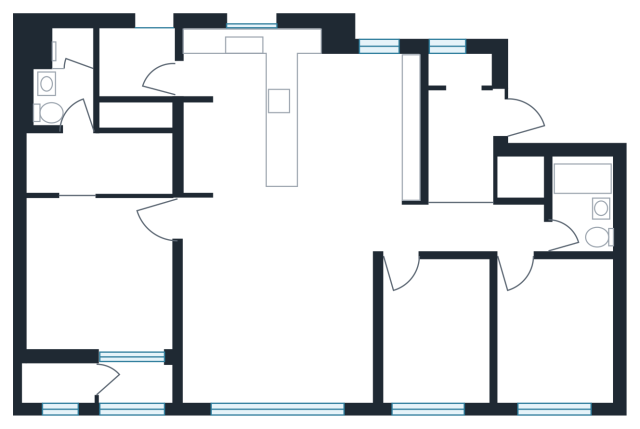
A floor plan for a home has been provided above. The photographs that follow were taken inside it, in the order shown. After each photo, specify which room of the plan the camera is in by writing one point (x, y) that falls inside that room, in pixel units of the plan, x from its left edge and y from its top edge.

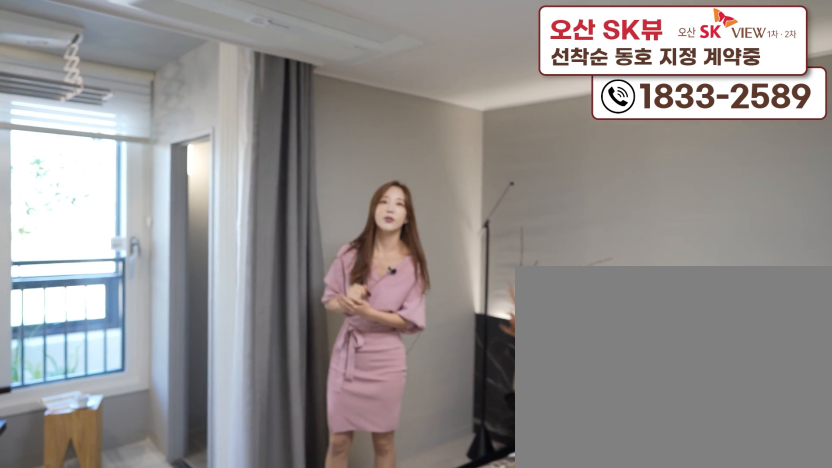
(102, 318)
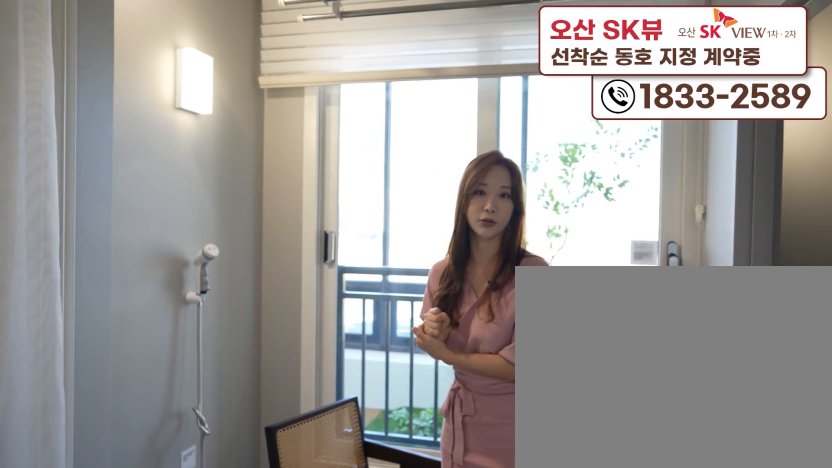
(133, 398)
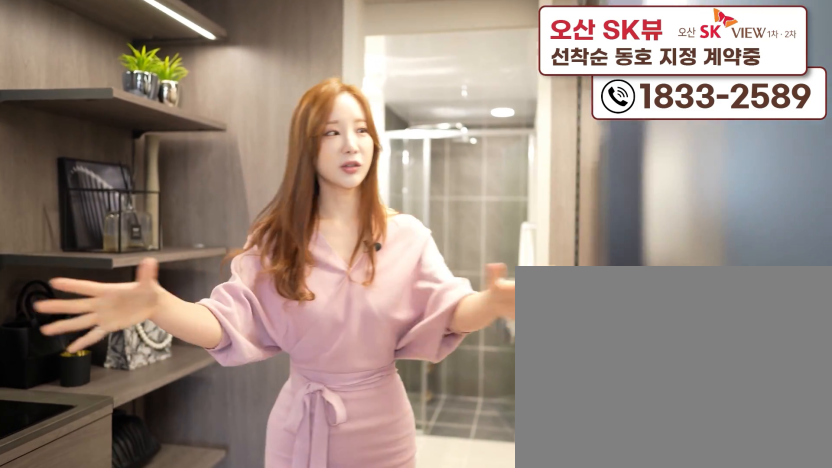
(73, 185)
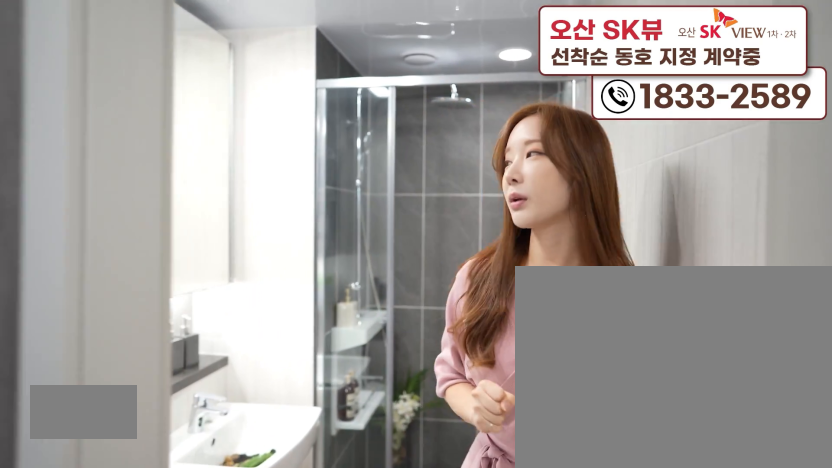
(70, 104)
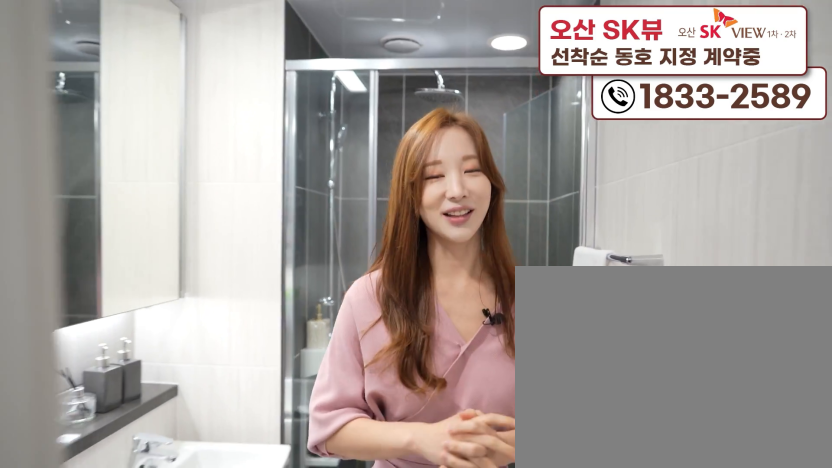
(70, 104)
